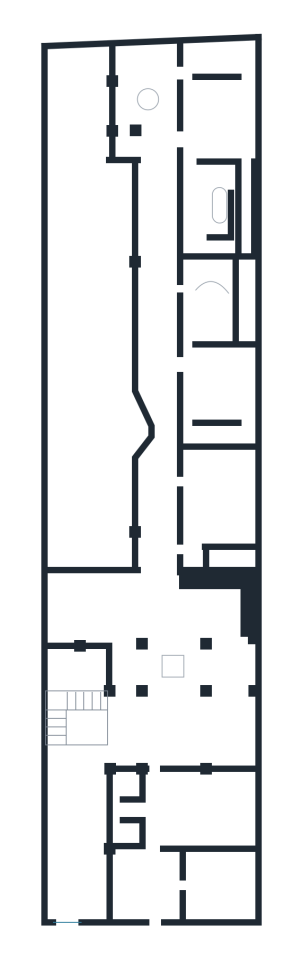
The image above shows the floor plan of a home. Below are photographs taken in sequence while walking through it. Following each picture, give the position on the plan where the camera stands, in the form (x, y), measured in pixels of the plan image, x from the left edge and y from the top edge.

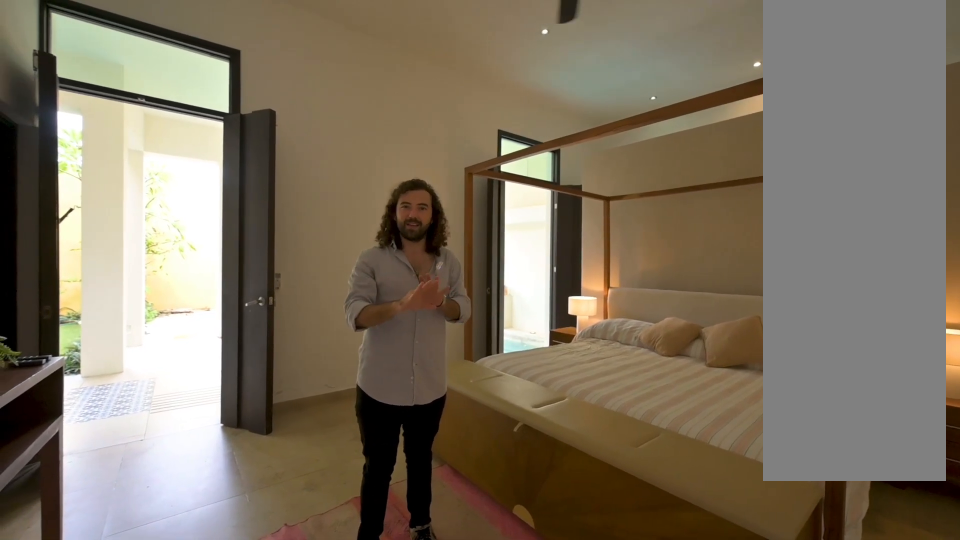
(229, 146)
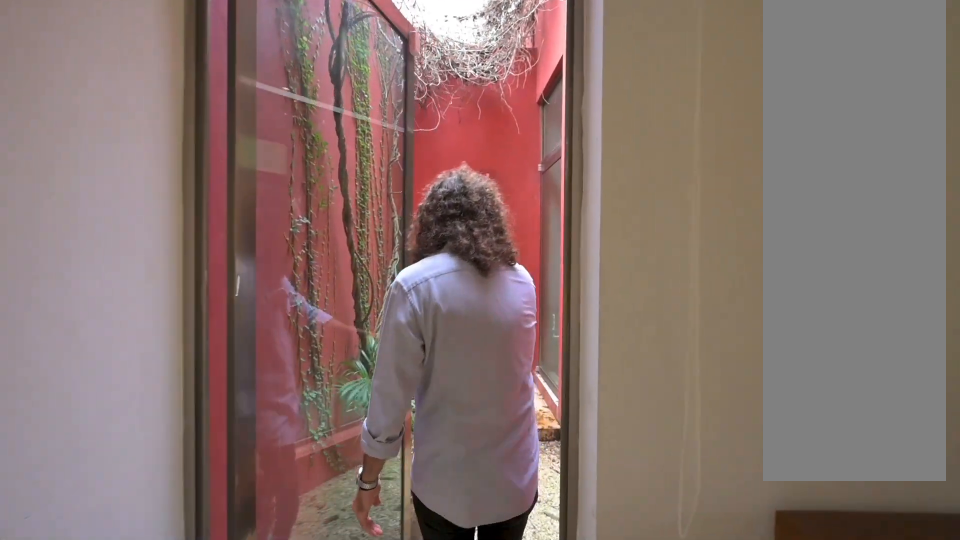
(246, 159)
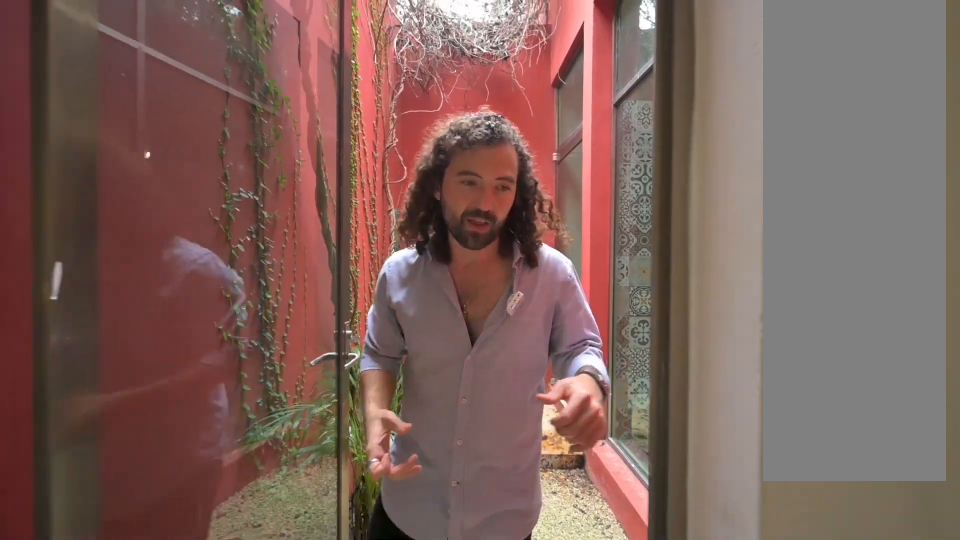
(246, 163)
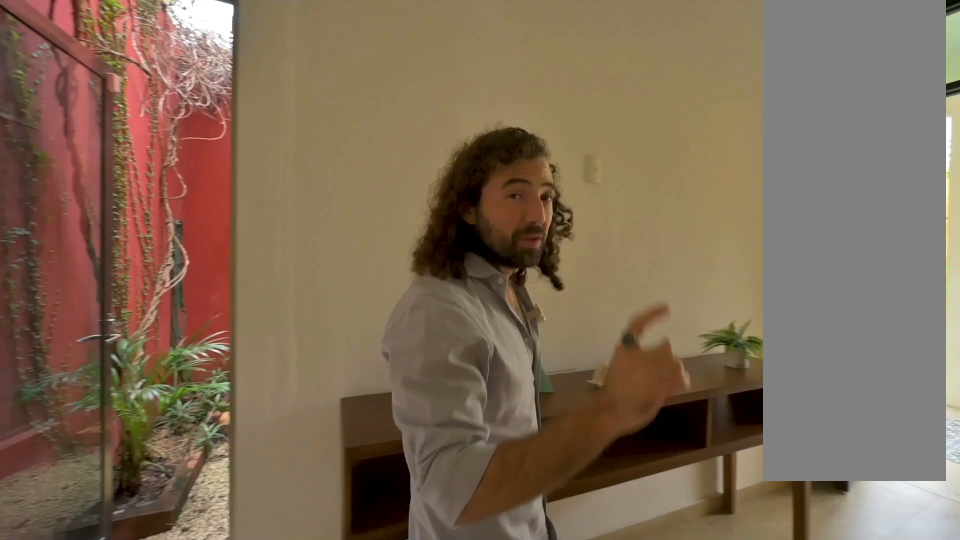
(227, 140)
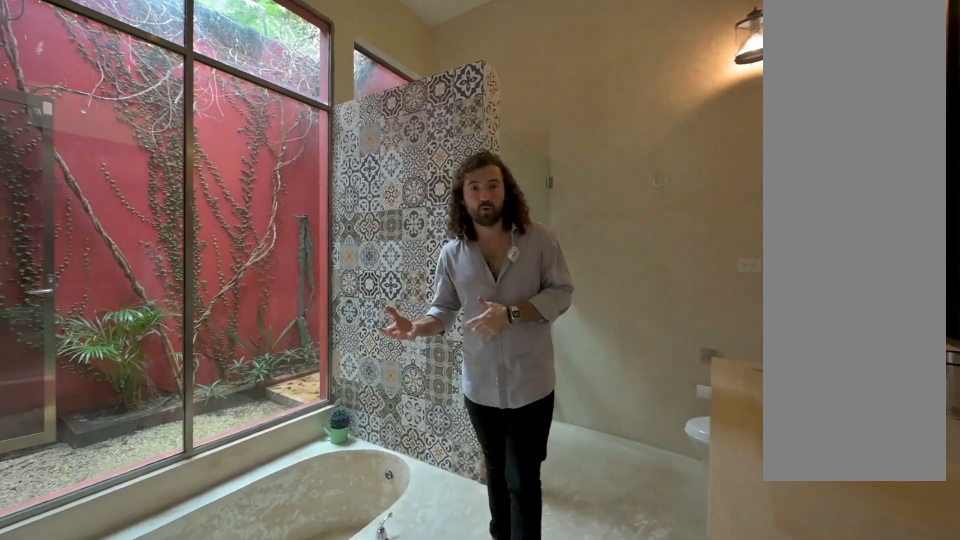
(201, 208)
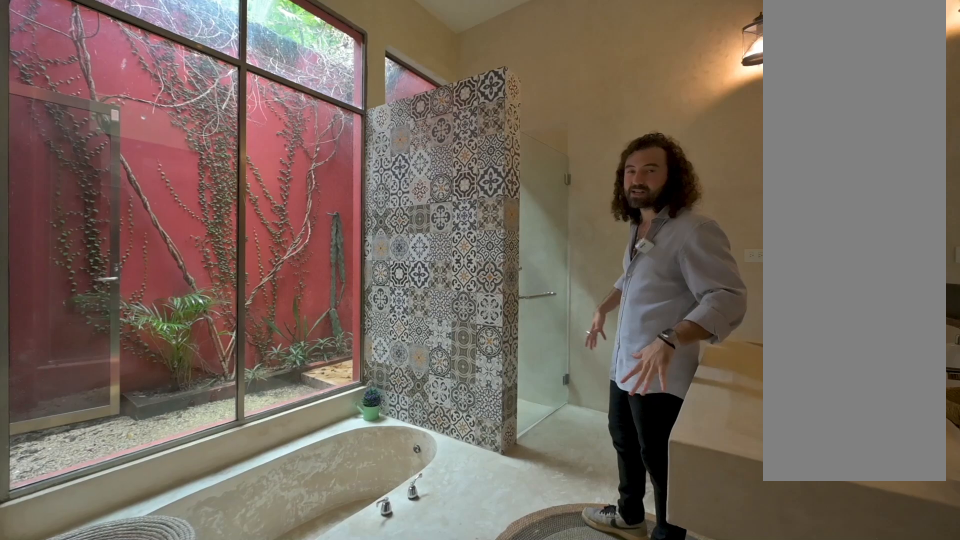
(201, 210)
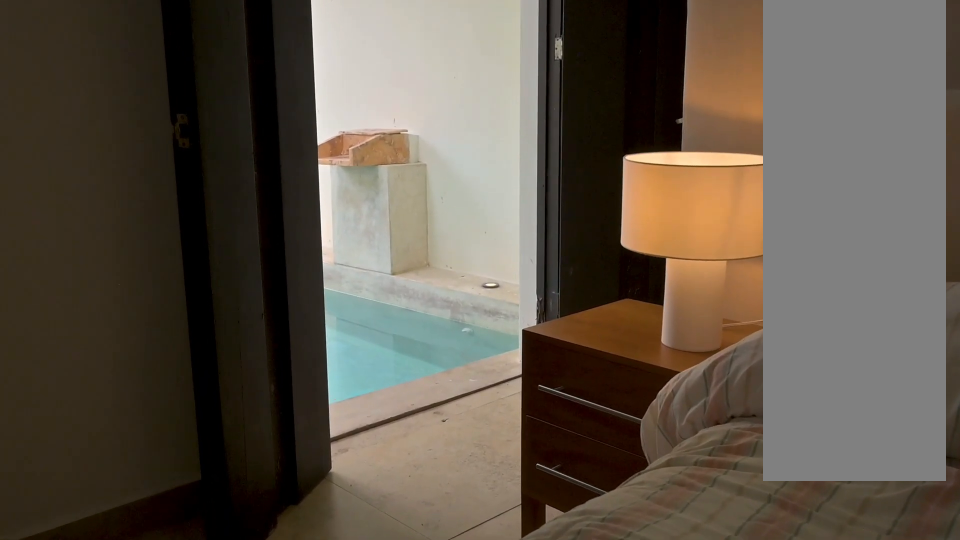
(195, 66)
